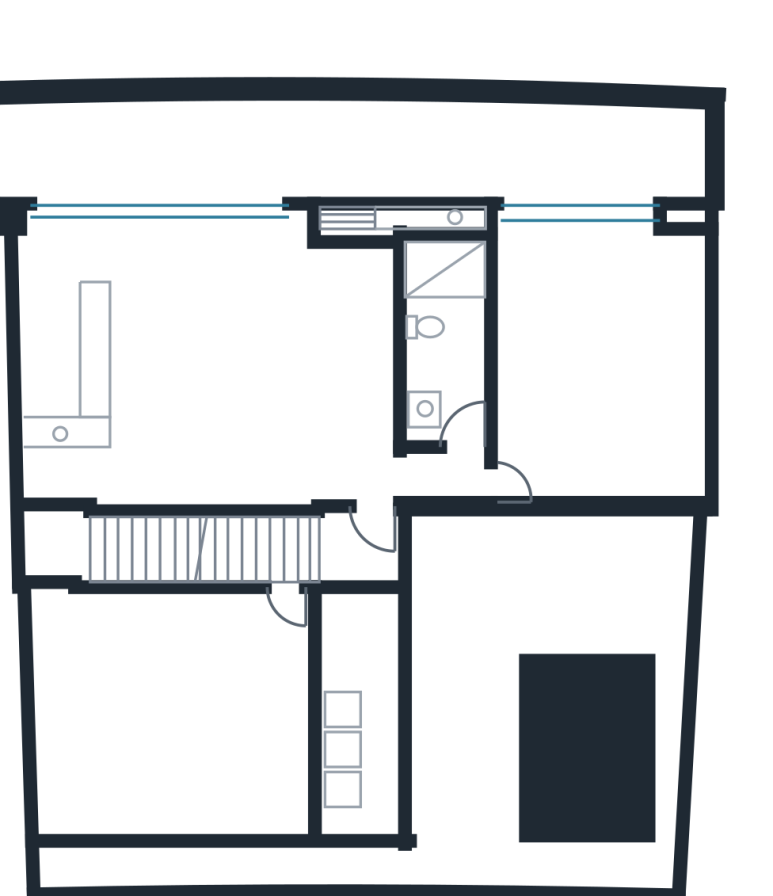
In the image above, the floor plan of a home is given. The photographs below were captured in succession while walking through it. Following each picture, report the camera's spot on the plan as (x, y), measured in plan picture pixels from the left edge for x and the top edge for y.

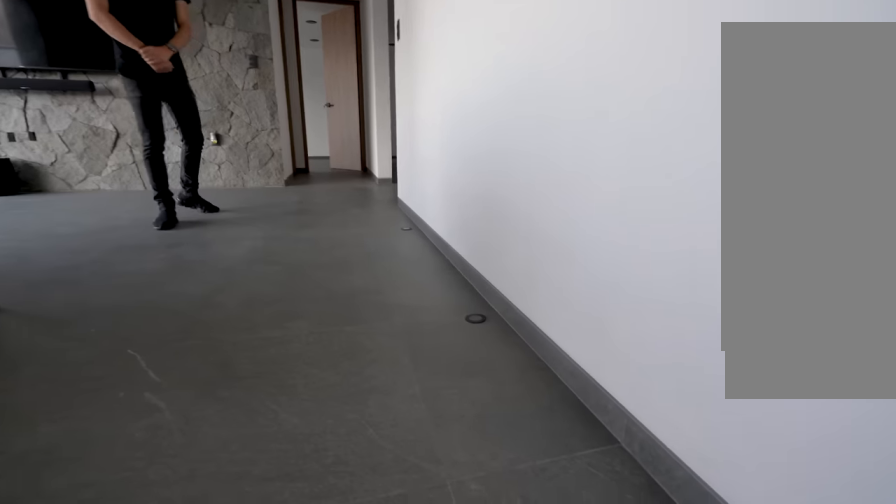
(204, 454)
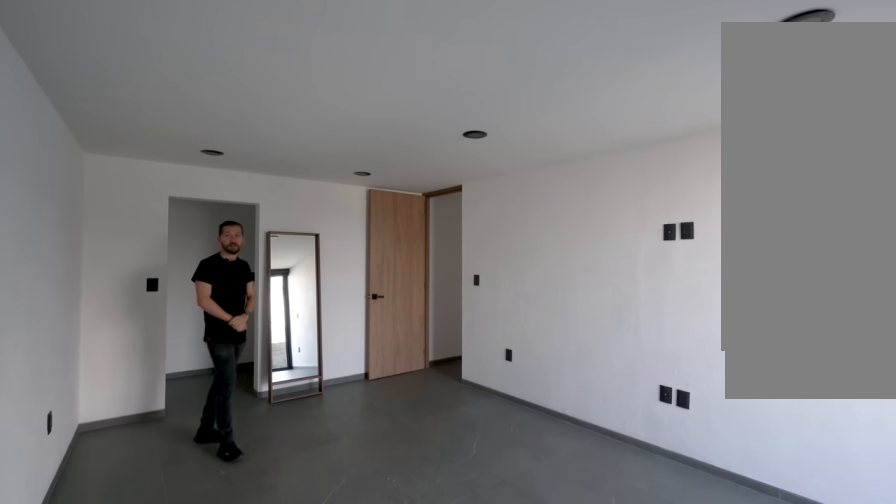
(688, 250)
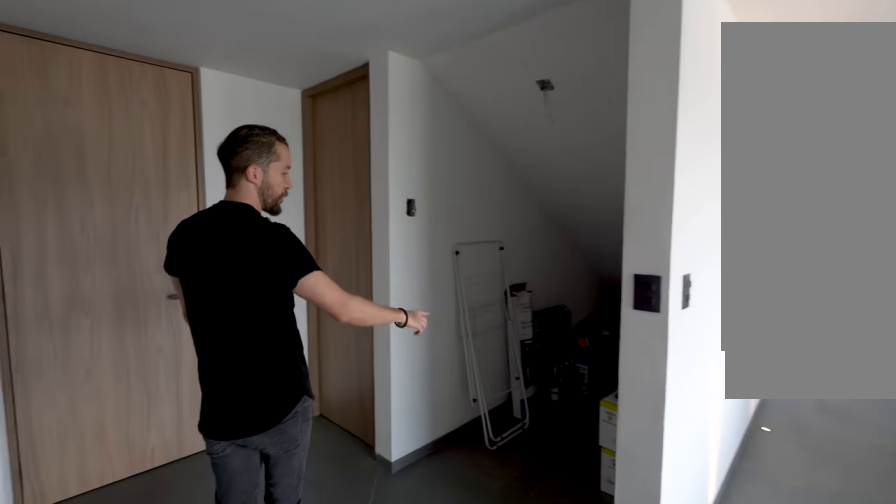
(391, 495)
